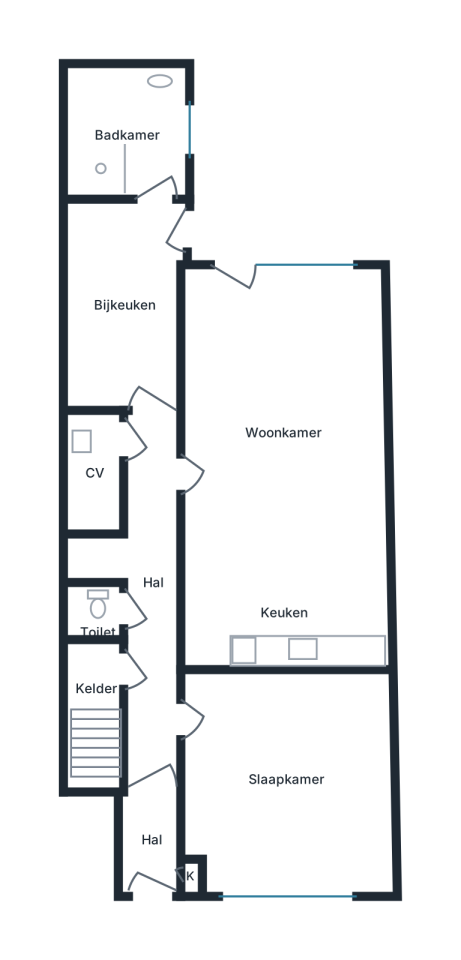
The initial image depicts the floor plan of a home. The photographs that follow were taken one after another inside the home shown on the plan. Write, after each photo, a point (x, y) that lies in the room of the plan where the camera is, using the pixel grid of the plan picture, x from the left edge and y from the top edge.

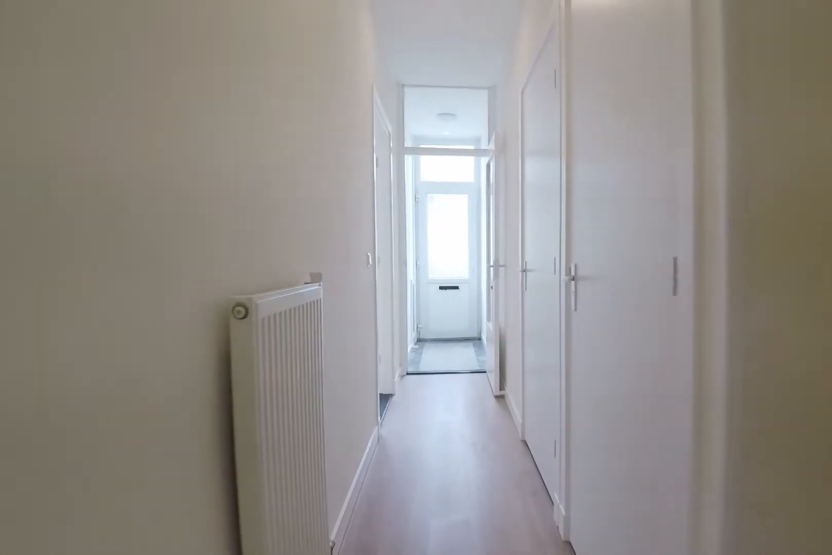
(146, 595)
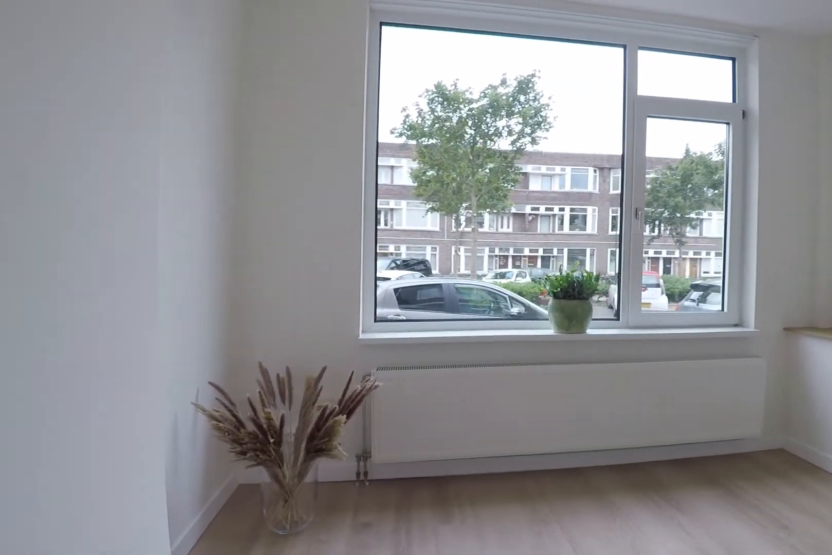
(286, 780)
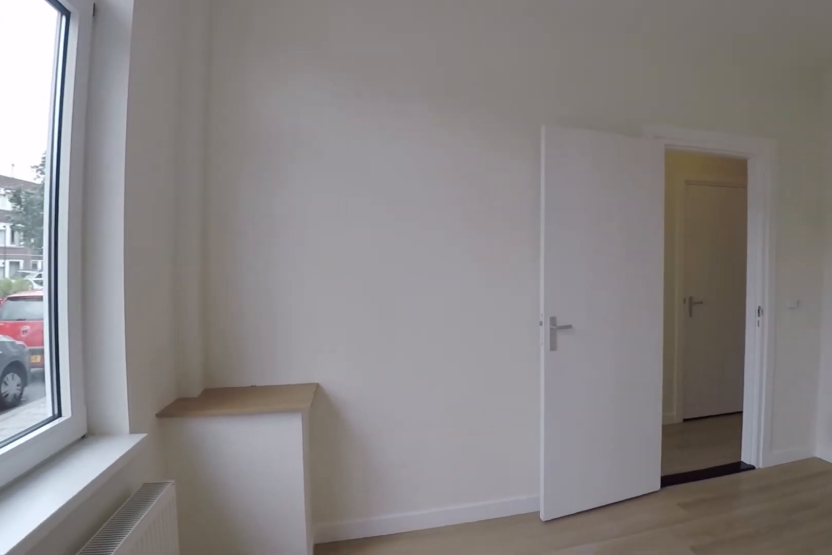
(286, 780)
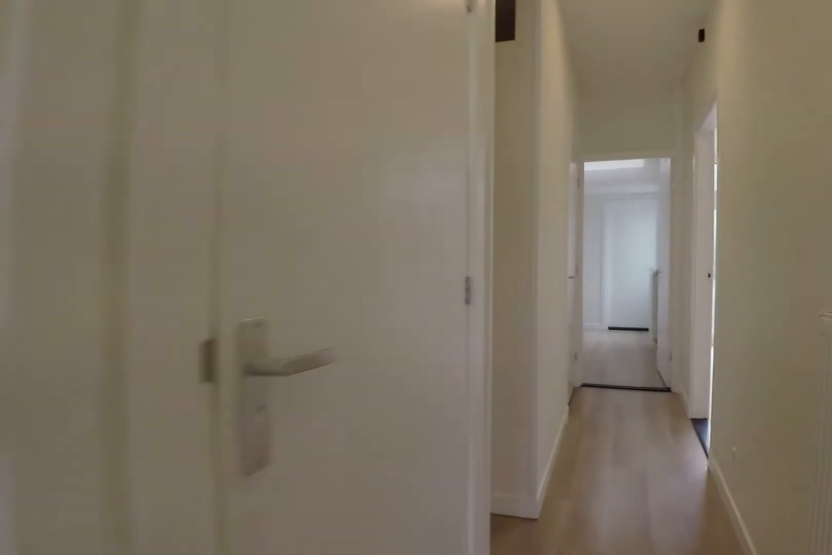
(146, 595)
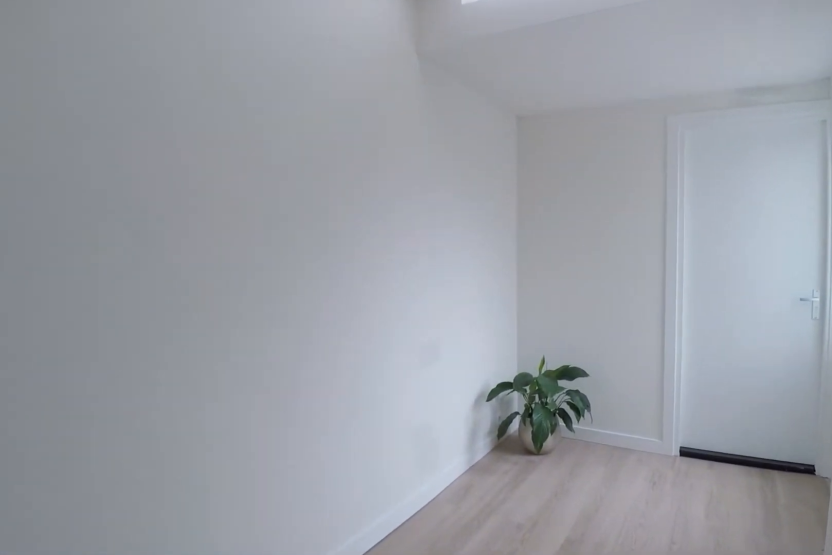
(125, 303)
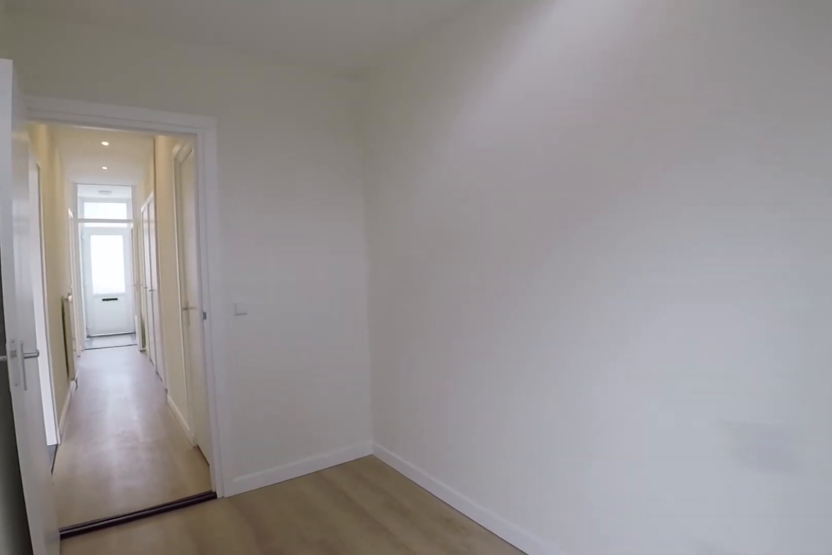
(125, 303)
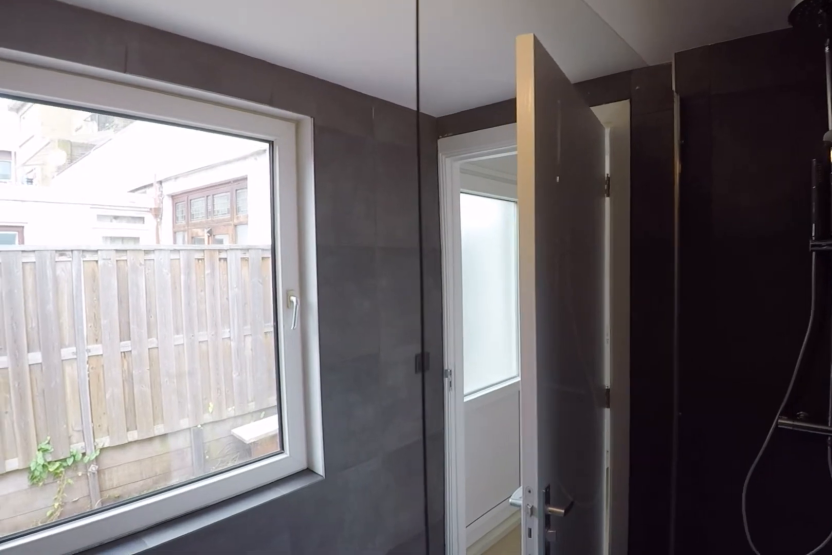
(127, 135)
